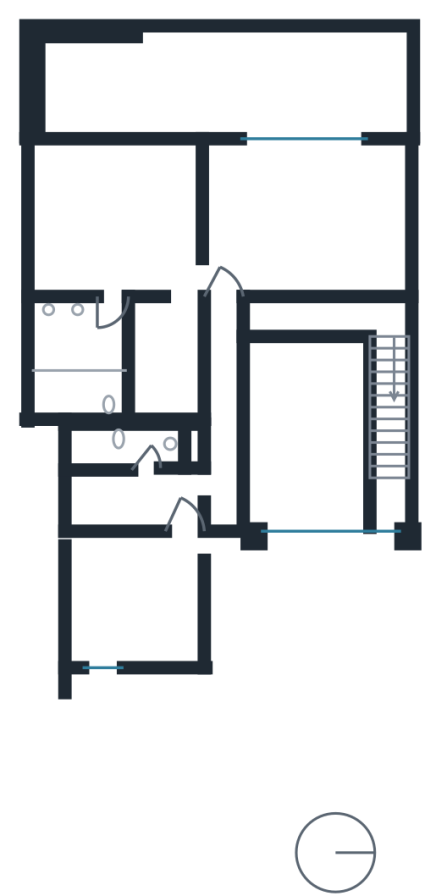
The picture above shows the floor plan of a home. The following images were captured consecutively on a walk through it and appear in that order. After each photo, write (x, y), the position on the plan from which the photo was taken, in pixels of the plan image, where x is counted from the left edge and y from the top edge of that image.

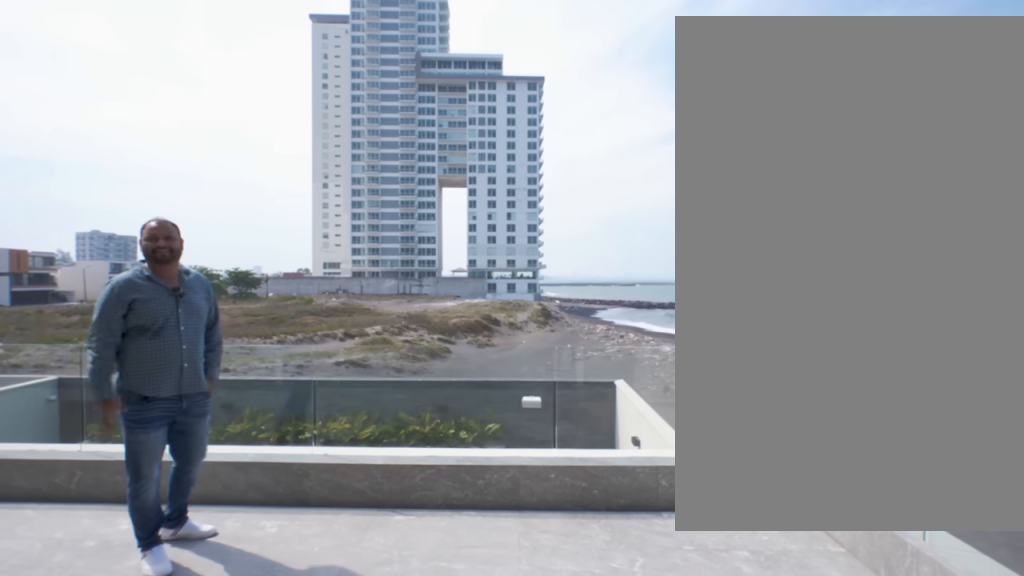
(351, 91)
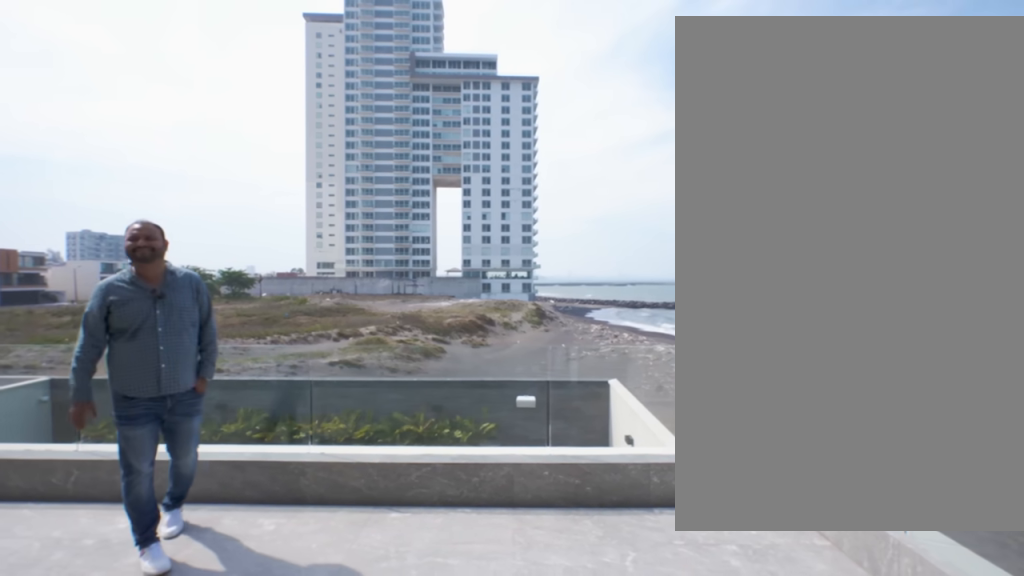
(351, 89)
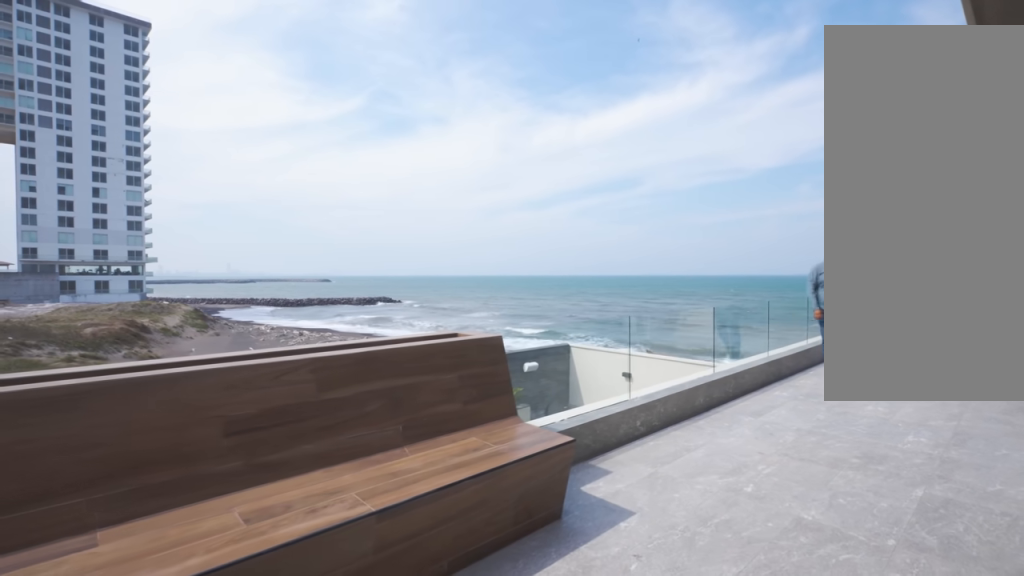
(138, 73)
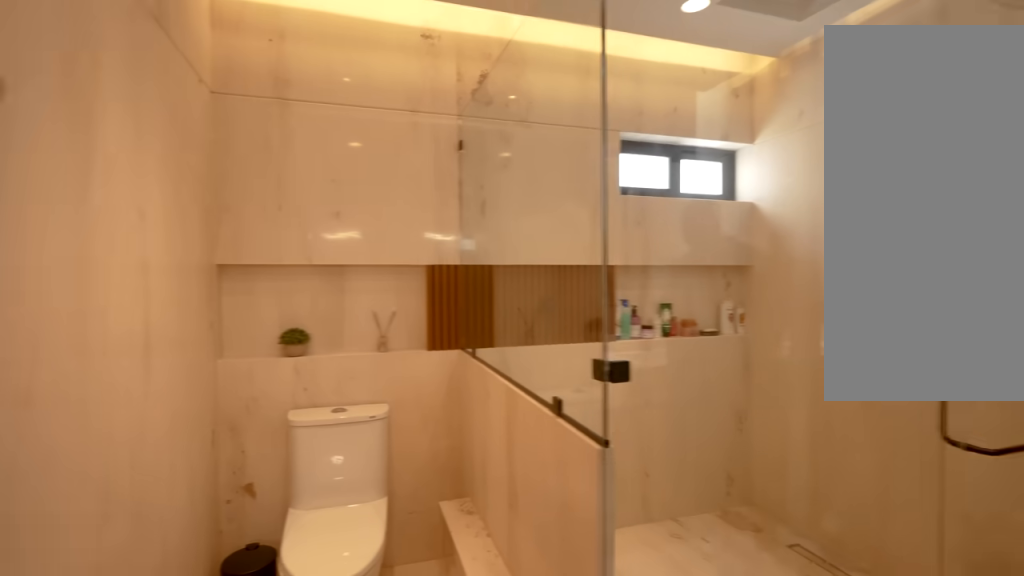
(101, 329)
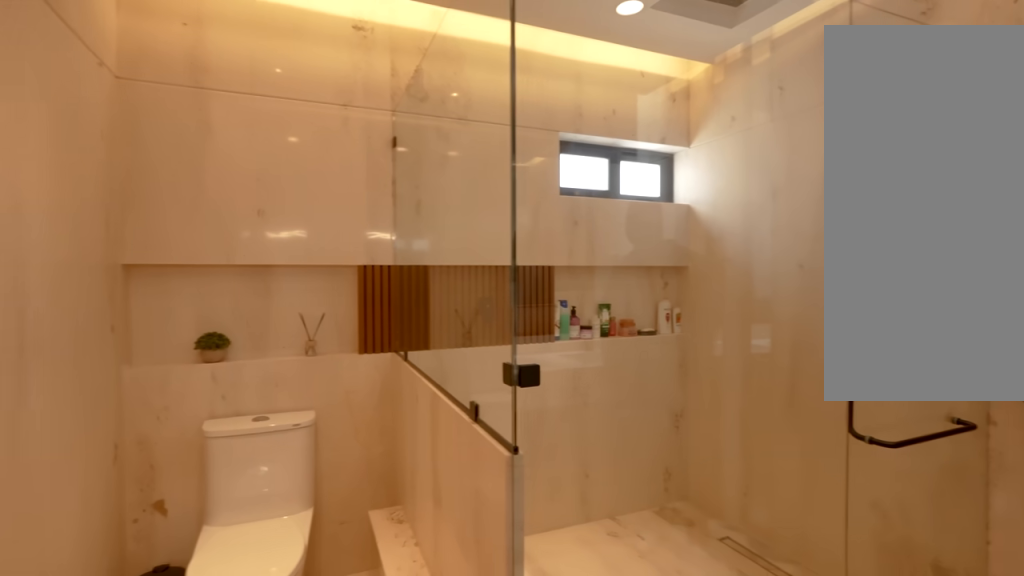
(101, 331)
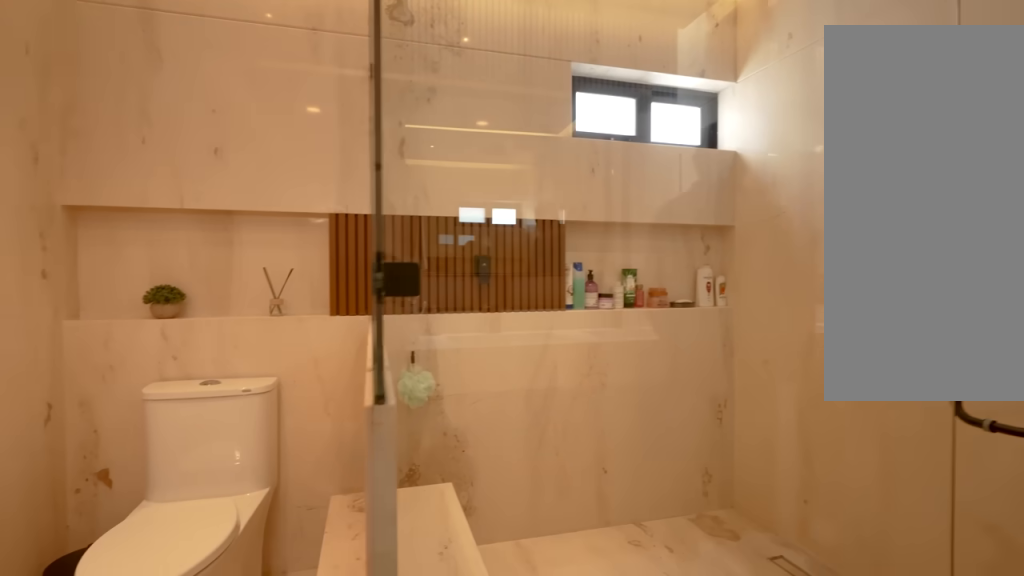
(96, 328)
